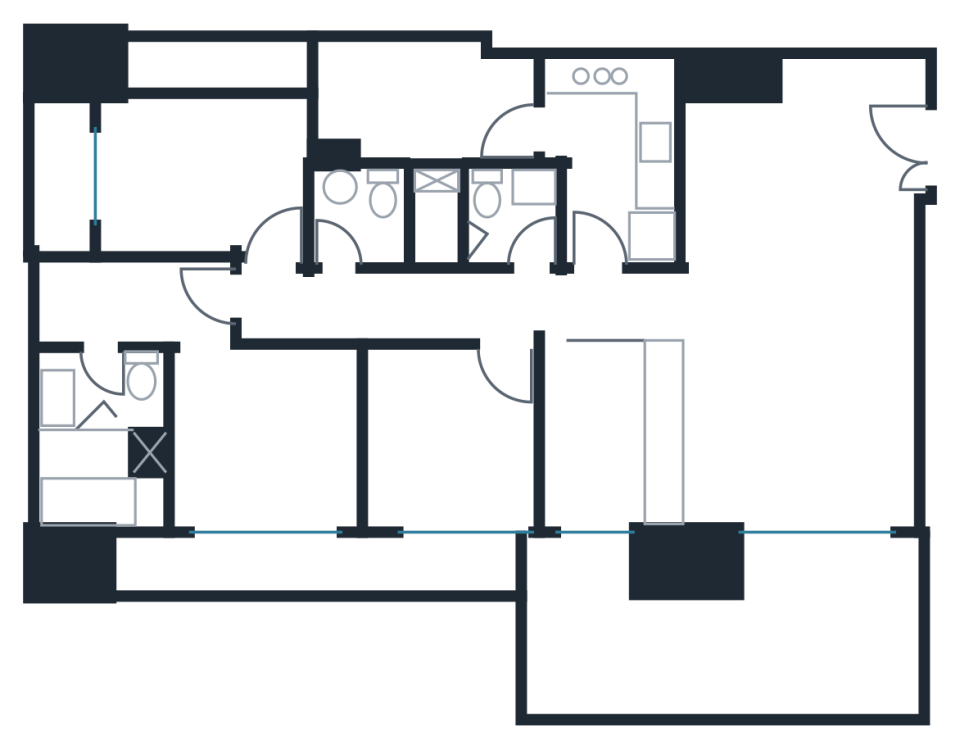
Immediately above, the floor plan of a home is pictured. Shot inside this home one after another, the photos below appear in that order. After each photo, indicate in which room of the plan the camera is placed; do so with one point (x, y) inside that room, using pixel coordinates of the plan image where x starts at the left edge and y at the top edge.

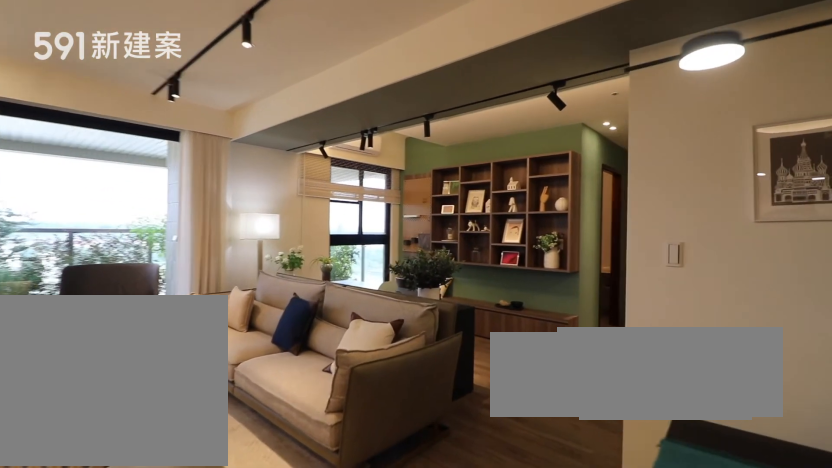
(798, 435)
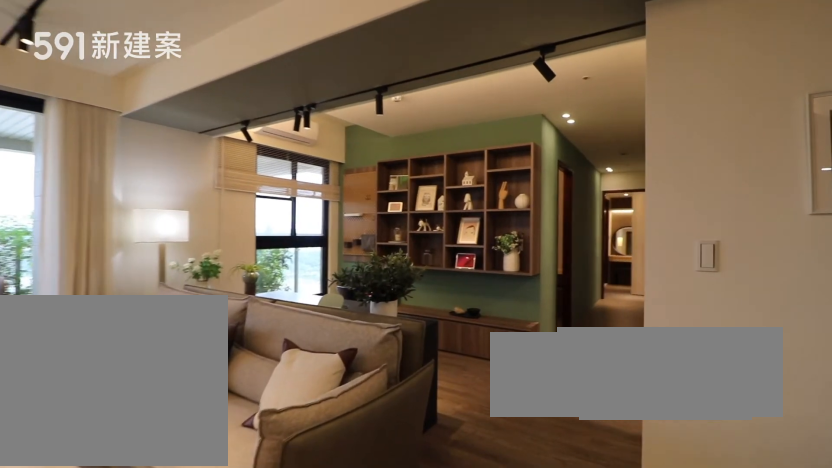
(798, 435)
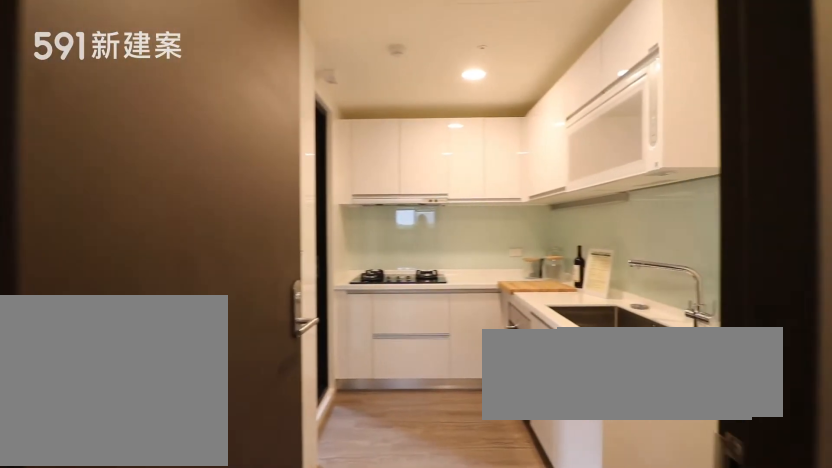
(617, 151)
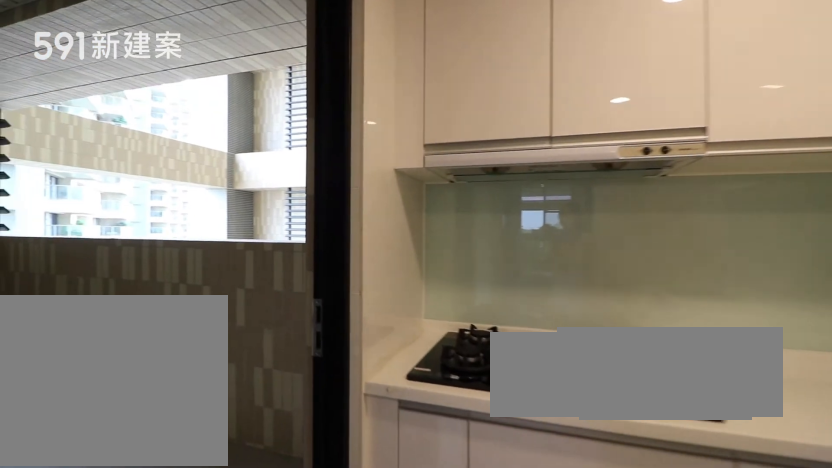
(617, 151)
